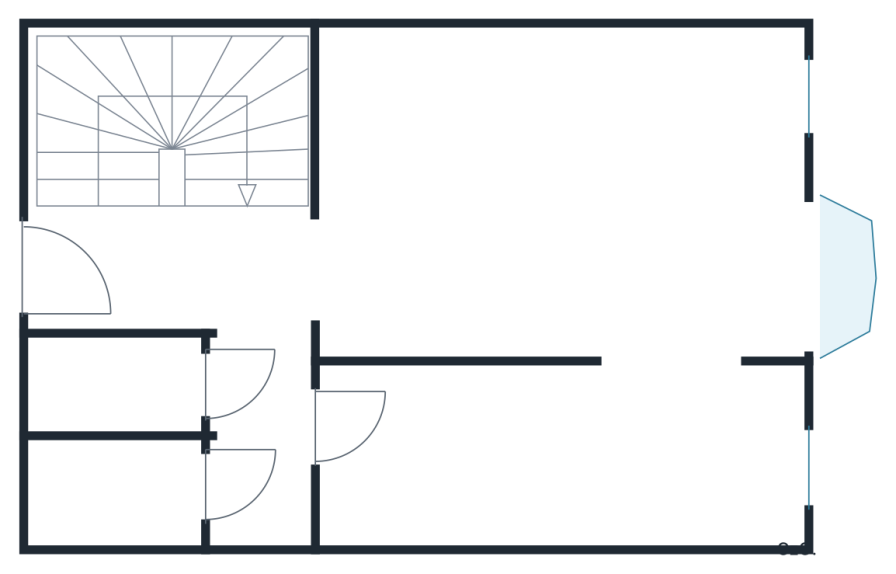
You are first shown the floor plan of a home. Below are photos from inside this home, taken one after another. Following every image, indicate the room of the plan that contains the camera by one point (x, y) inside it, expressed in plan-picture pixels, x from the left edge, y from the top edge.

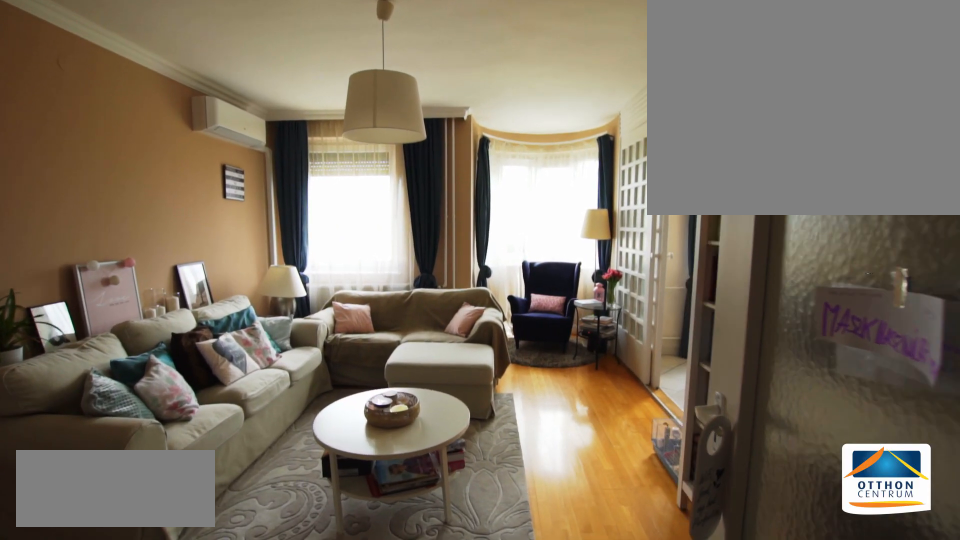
(570, 199)
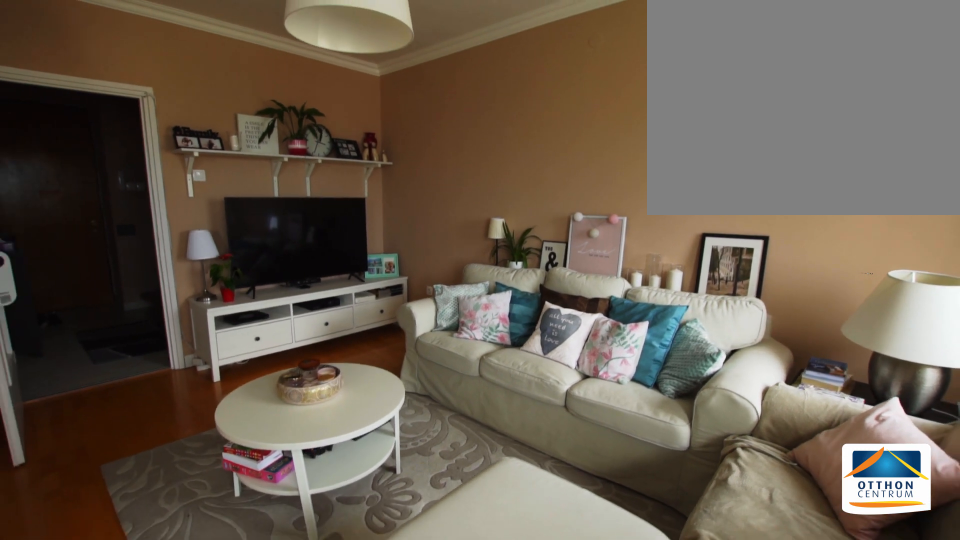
(571, 200)
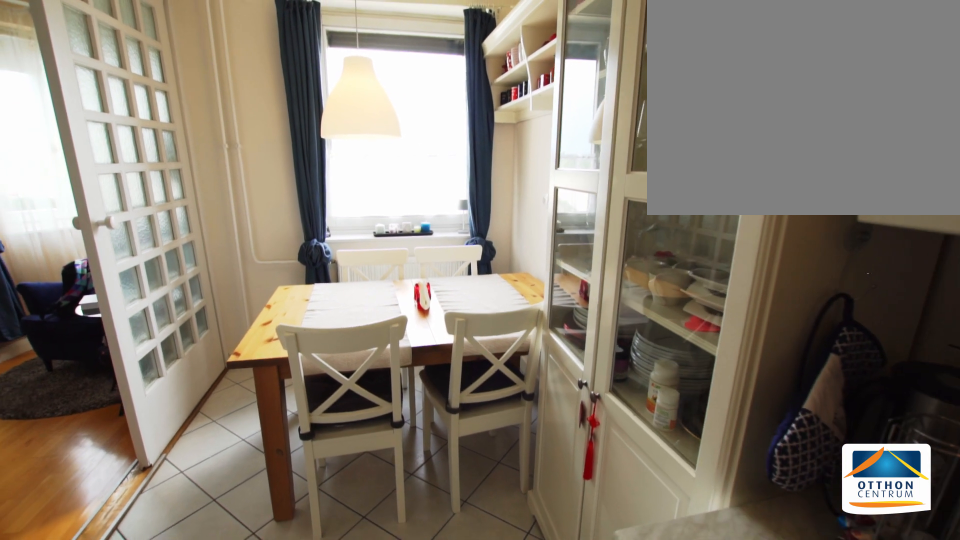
(570, 462)
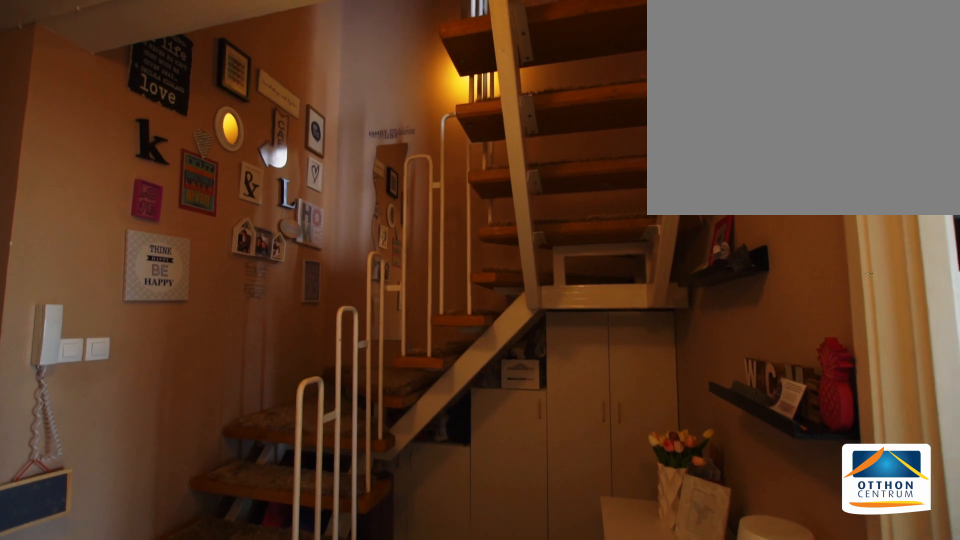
(258, 294)
